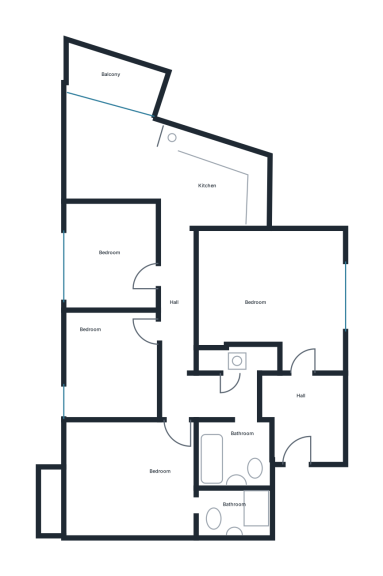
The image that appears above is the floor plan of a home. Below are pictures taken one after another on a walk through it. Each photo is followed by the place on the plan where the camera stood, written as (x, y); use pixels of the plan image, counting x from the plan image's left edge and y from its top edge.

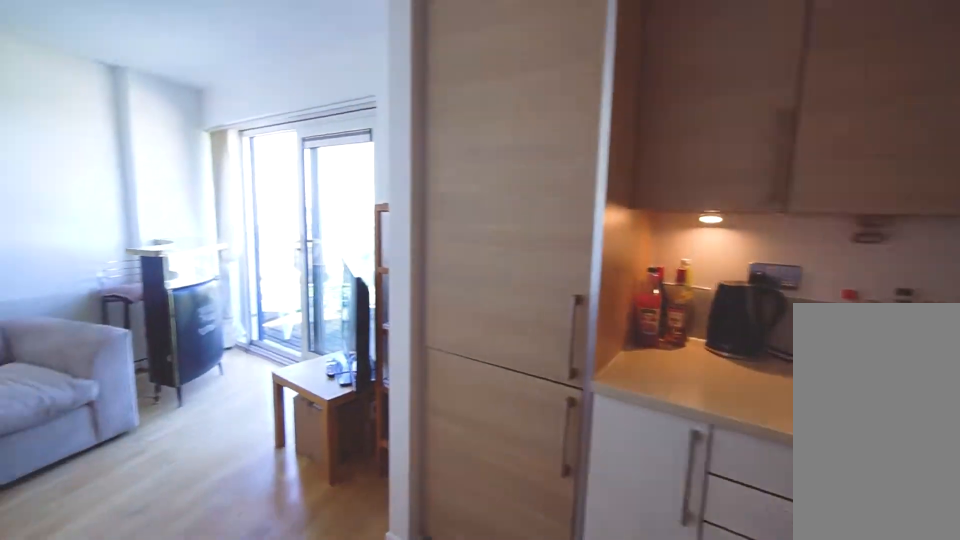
(179, 173)
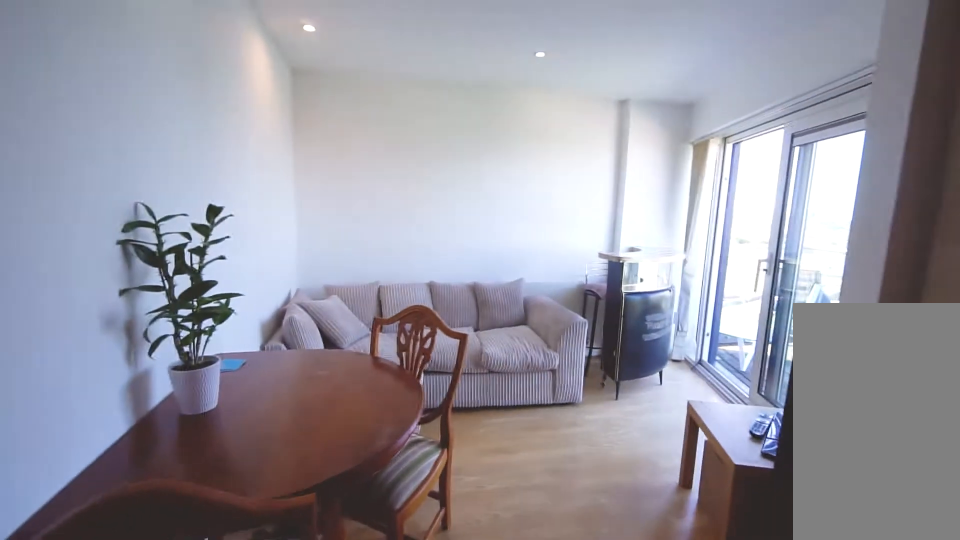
(180, 173)
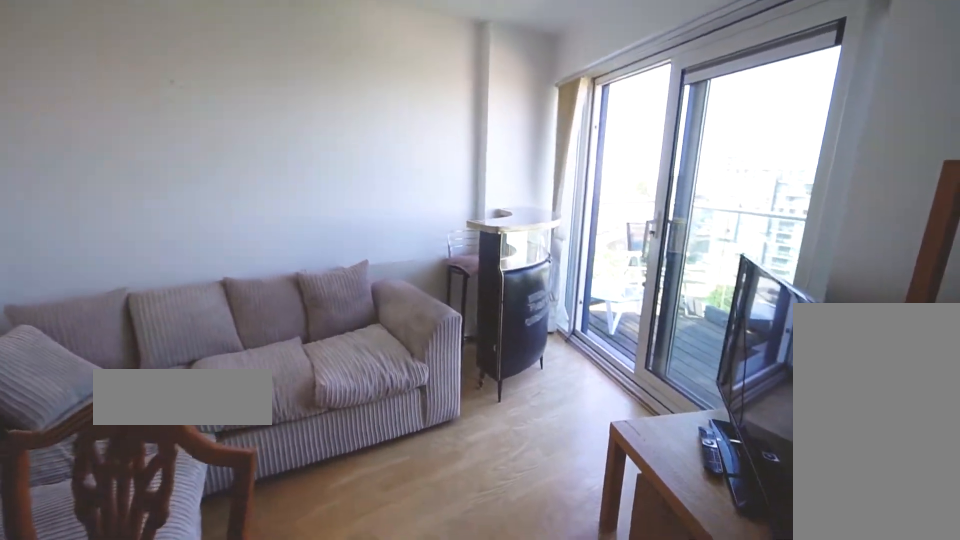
(136, 174)
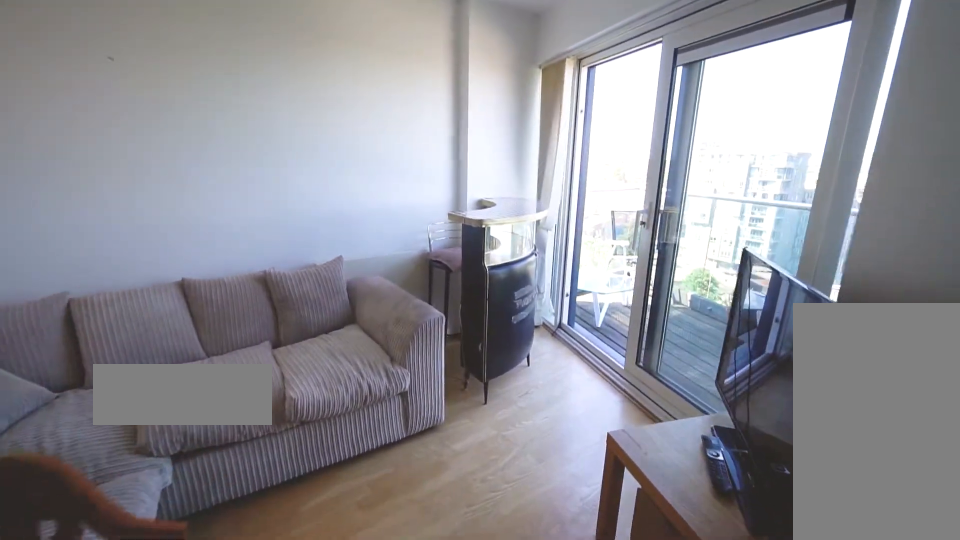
(122, 165)
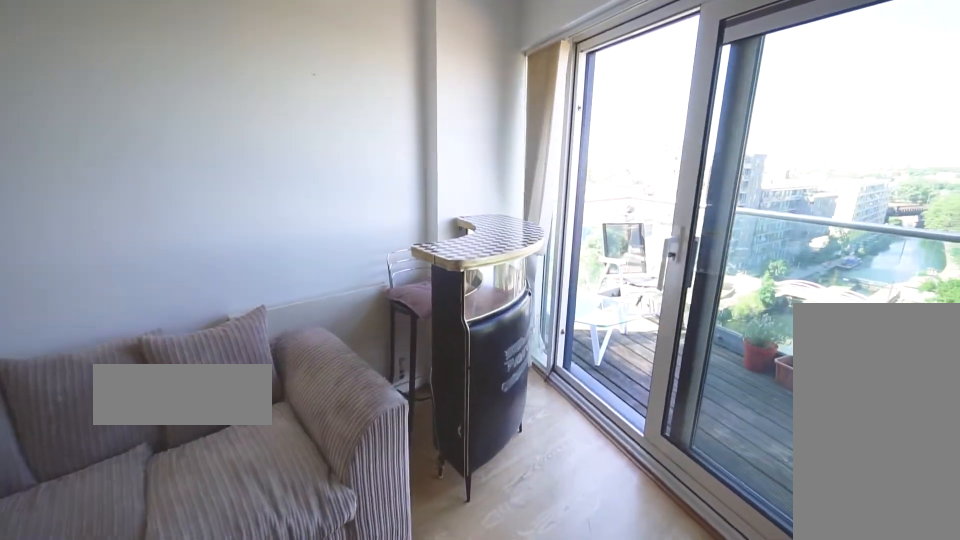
(100, 136)
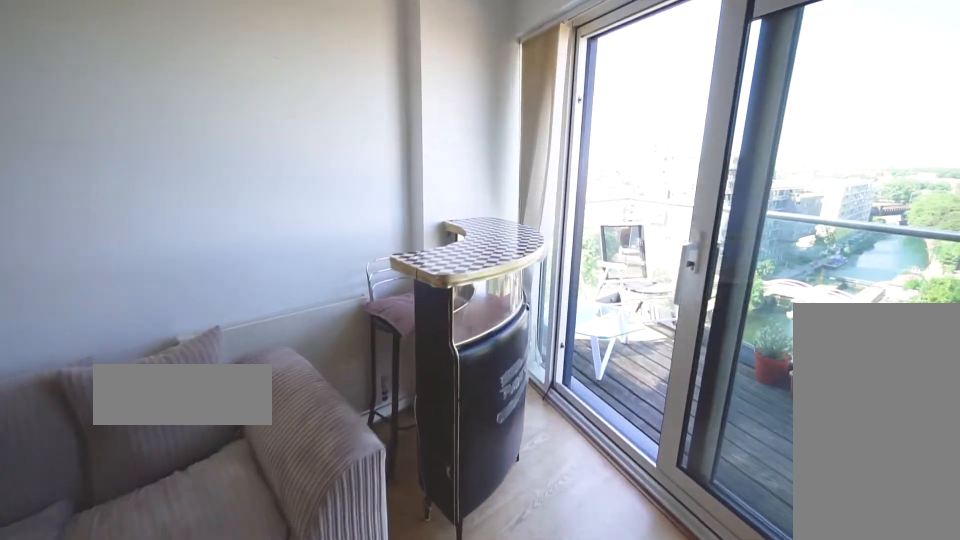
(99, 128)
